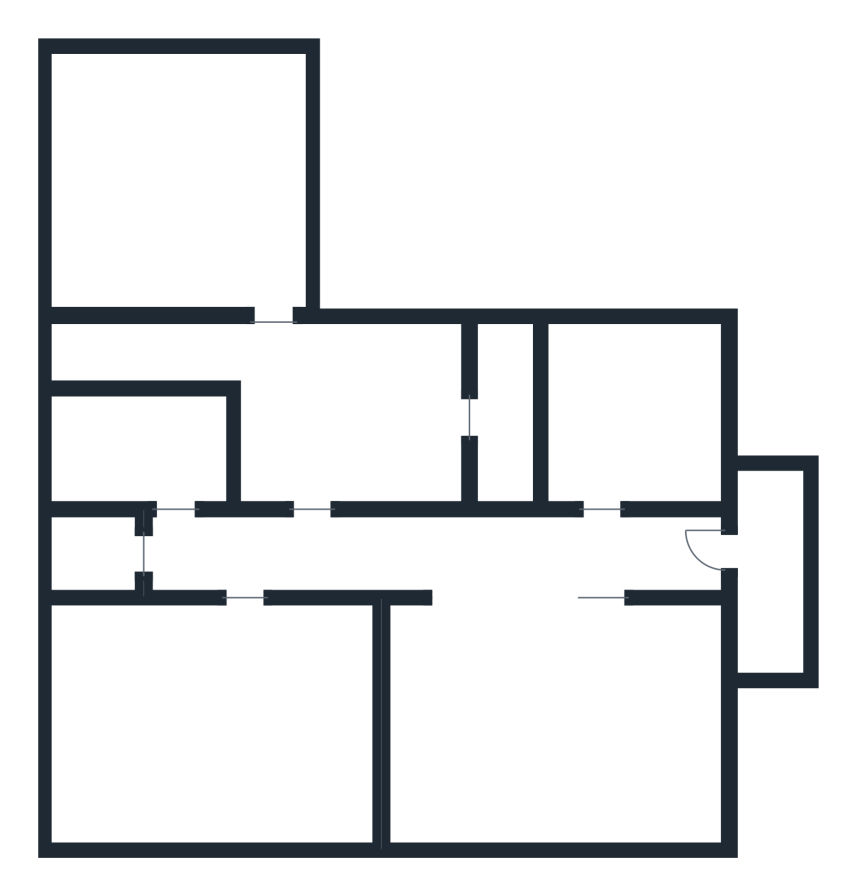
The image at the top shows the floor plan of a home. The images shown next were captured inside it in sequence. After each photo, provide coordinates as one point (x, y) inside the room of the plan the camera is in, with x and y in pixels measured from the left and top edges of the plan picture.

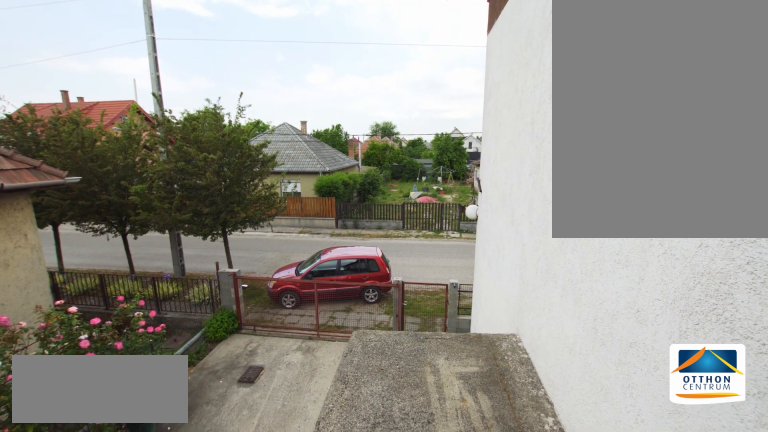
(773, 559)
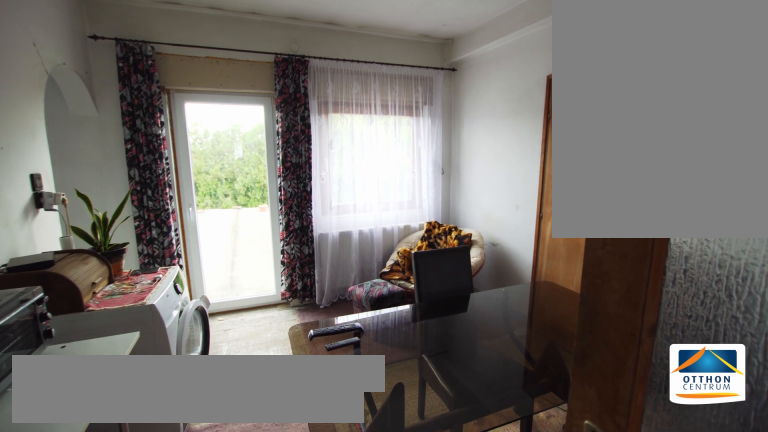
(369, 416)
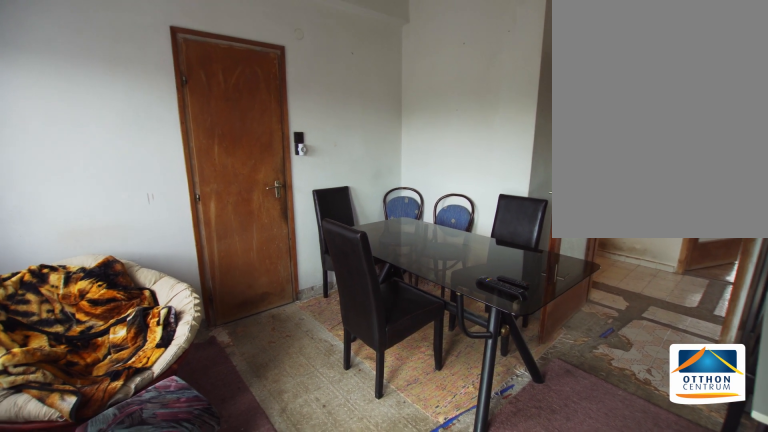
(369, 415)
